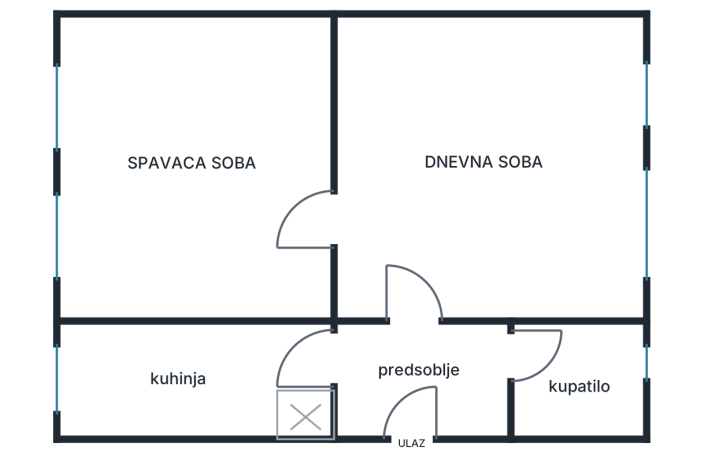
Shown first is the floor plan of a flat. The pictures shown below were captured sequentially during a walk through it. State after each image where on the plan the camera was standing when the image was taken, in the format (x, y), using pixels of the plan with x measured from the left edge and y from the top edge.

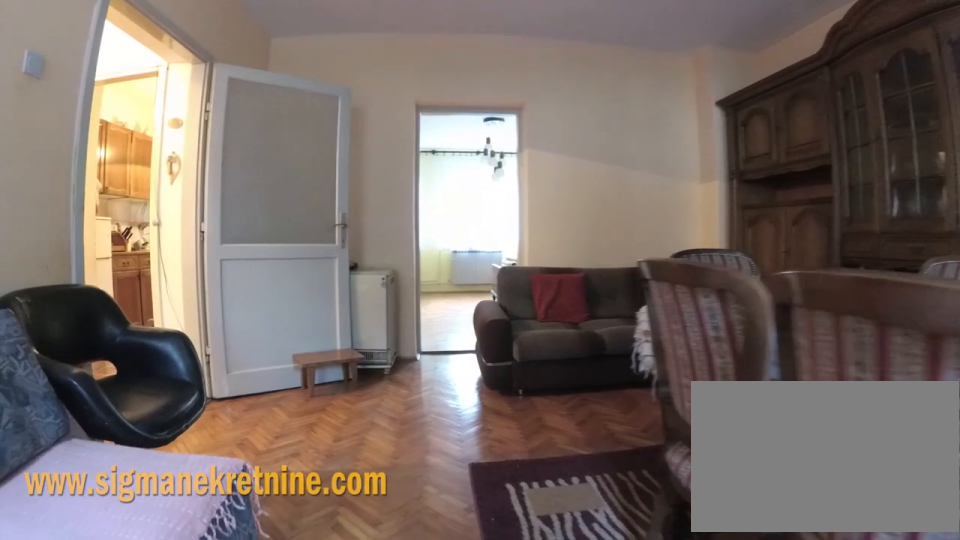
(604, 233)
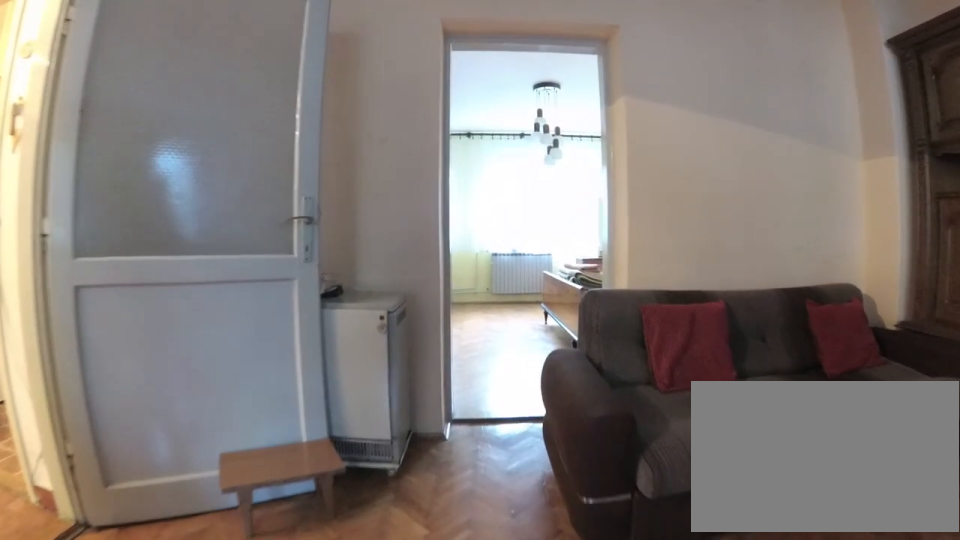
(514, 233)
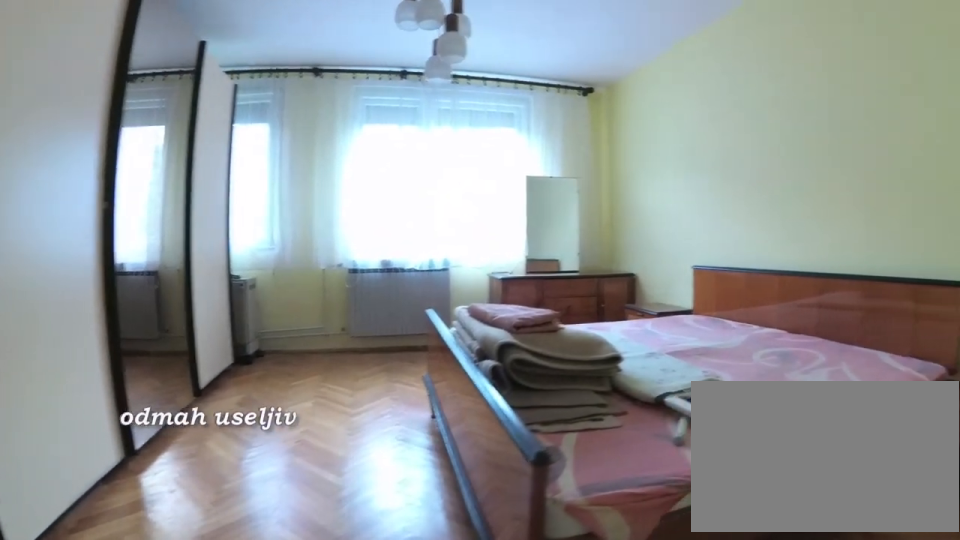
(324, 233)
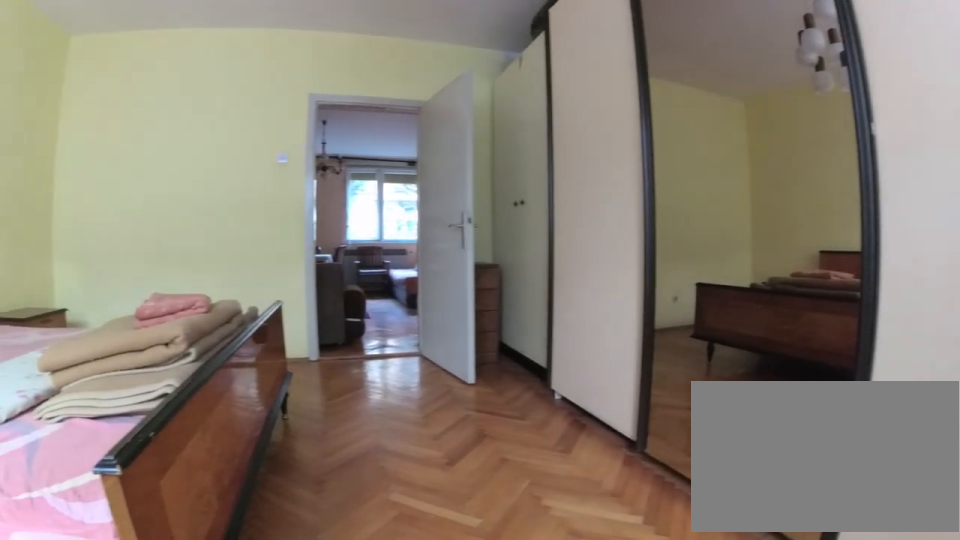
(135, 223)
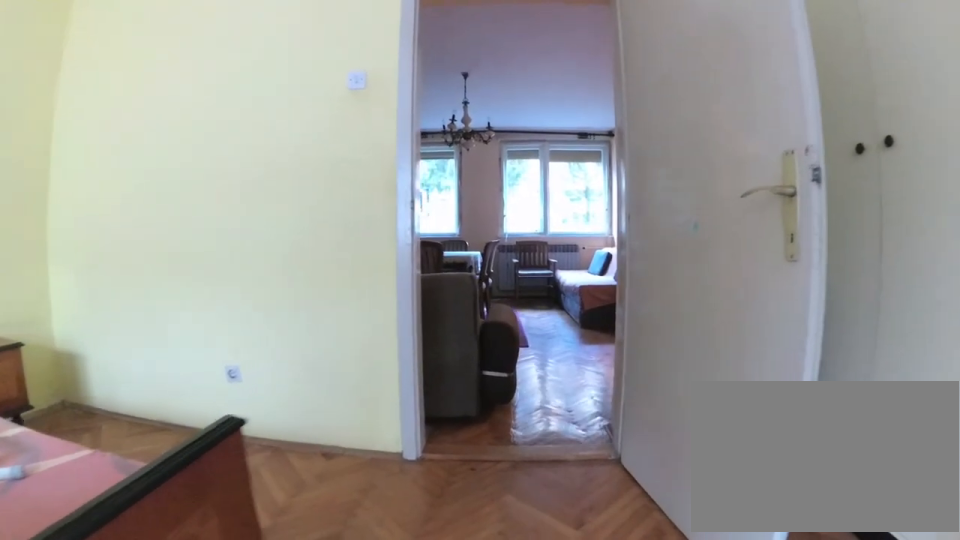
(235, 238)
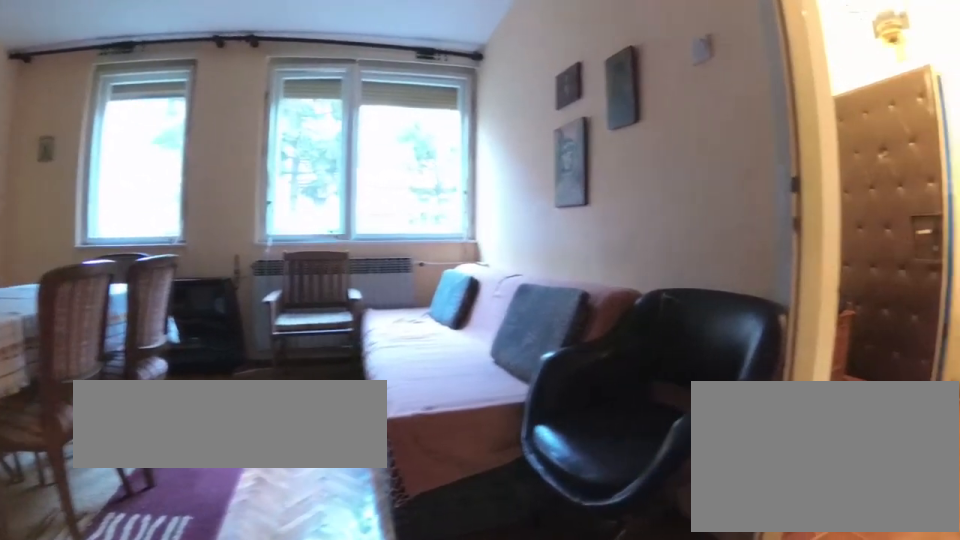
(397, 248)
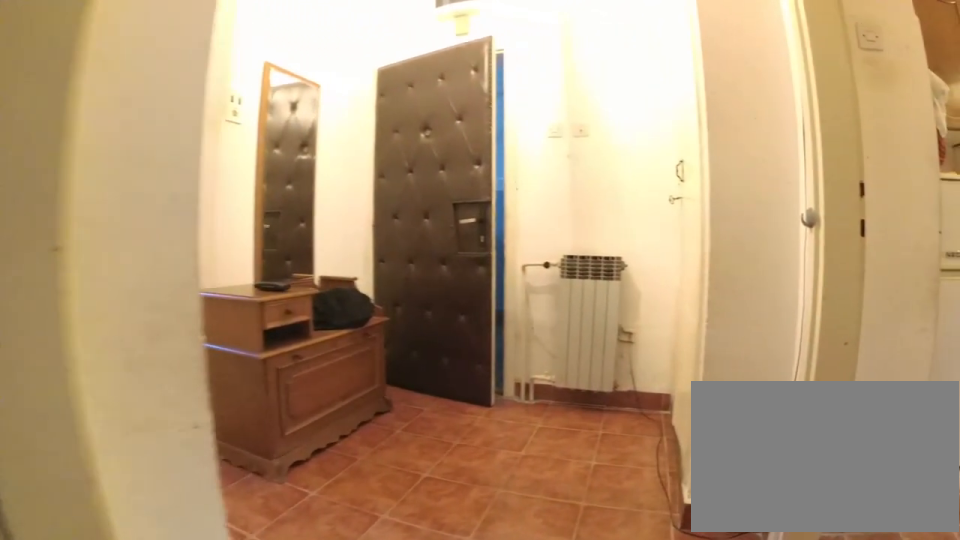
(417, 288)
